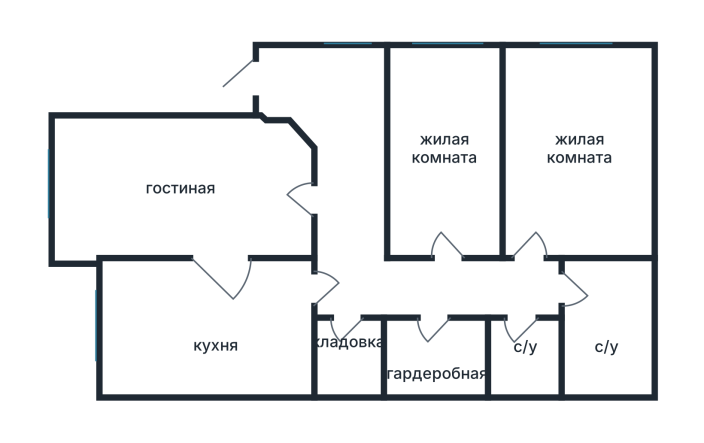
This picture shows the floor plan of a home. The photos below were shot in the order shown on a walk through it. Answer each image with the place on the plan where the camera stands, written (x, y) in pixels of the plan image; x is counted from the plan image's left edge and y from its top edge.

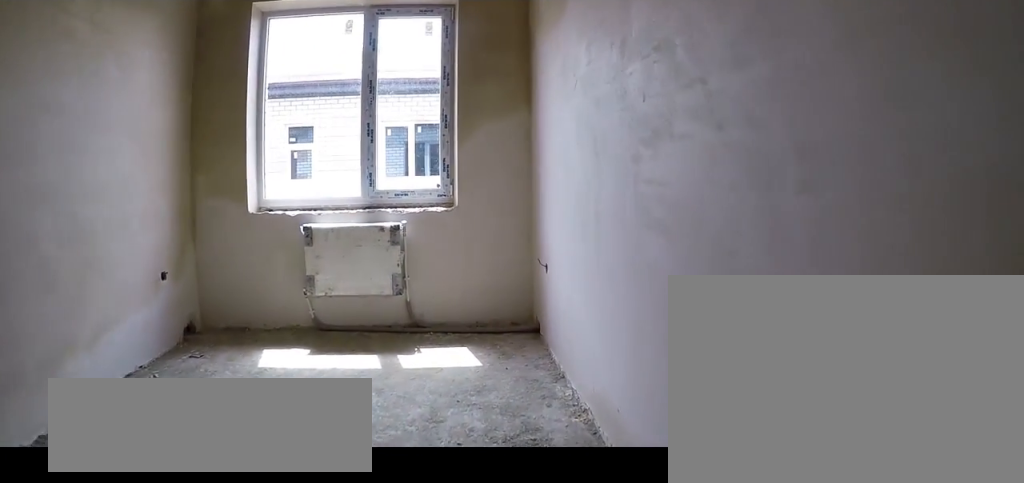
(444, 150)
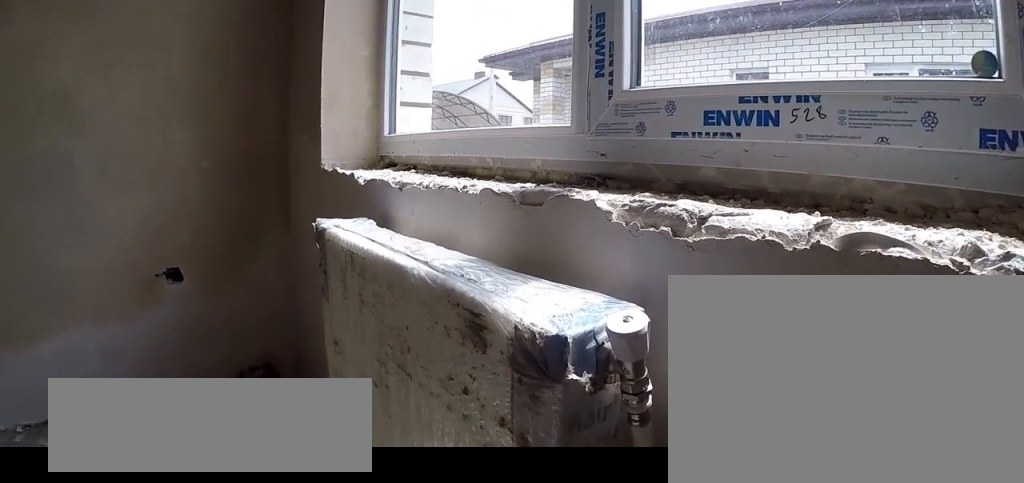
(483, 70)
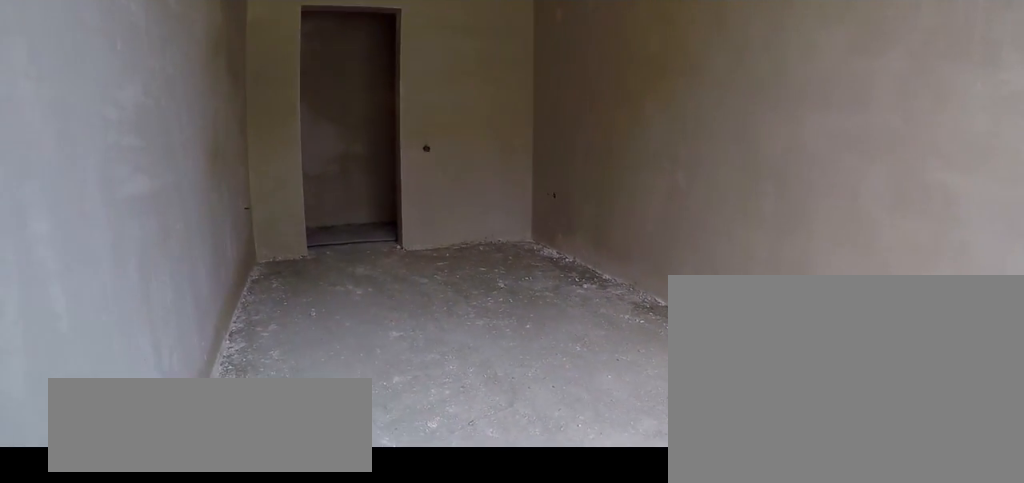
(482, 70)
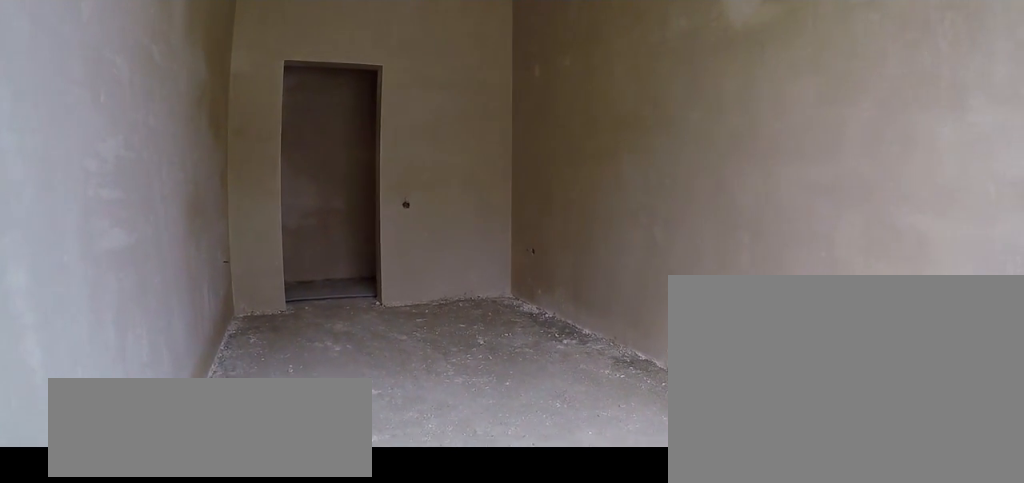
(482, 70)
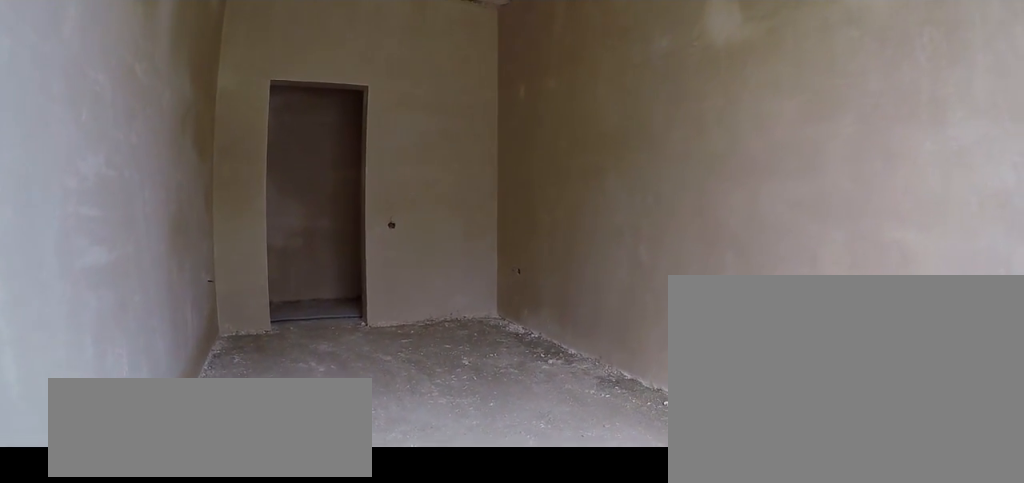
(478, 91)
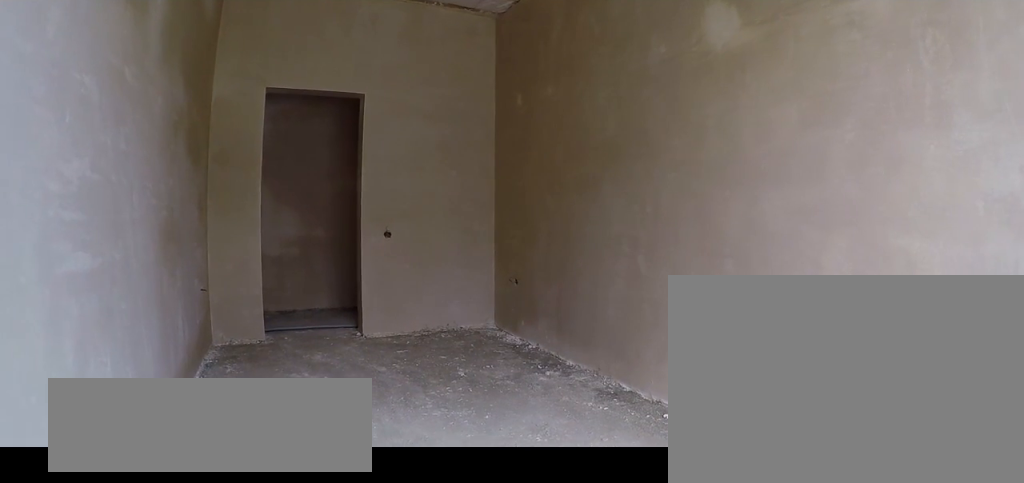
(472, 114)
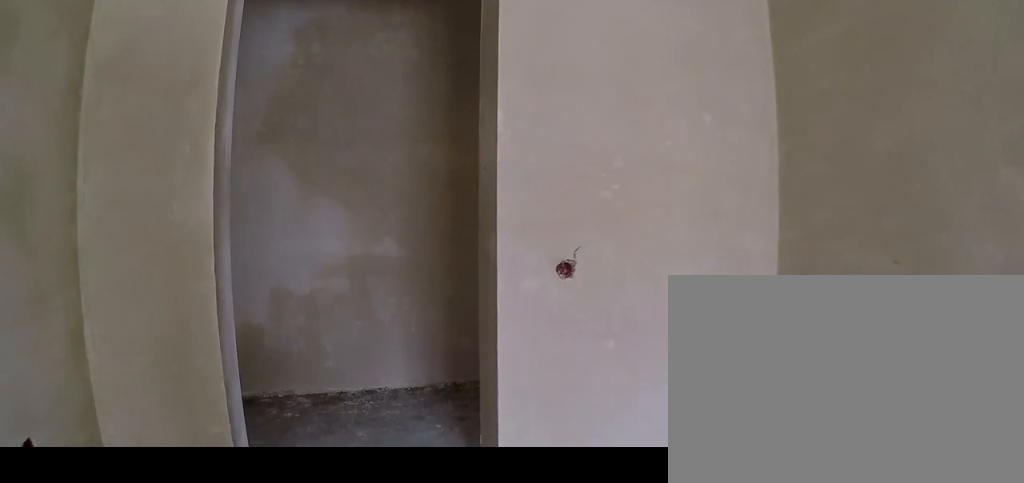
(452, 216)
